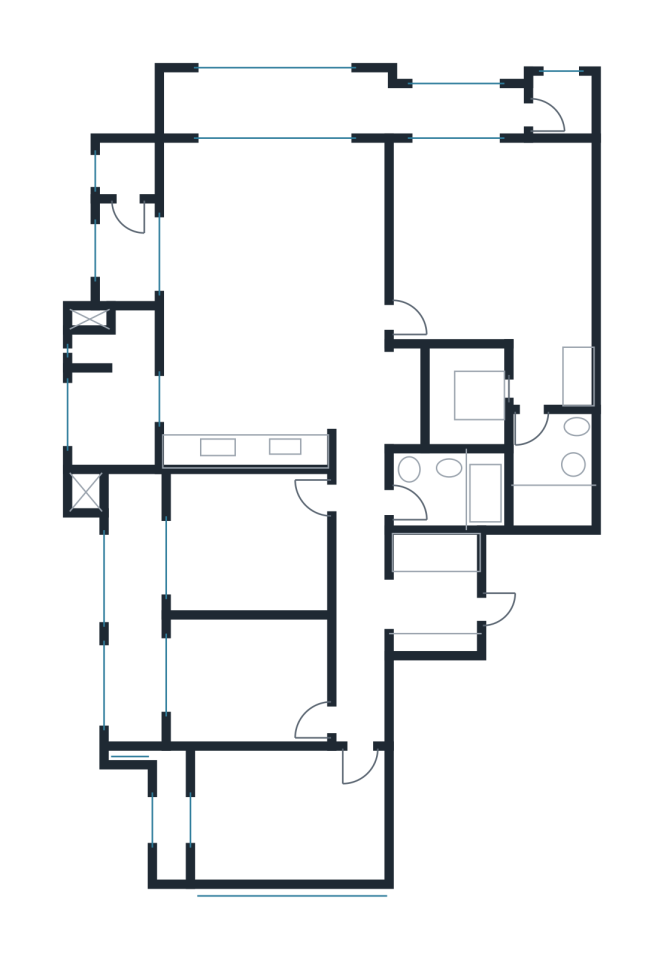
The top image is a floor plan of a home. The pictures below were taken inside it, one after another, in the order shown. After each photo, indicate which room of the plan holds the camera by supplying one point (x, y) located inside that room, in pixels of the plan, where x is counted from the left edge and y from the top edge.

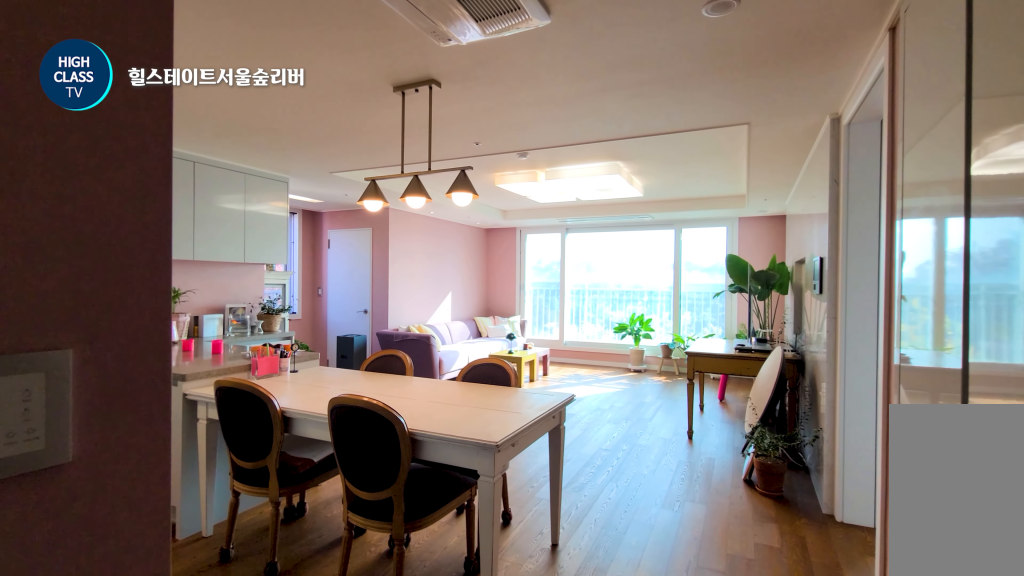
(359, 591)
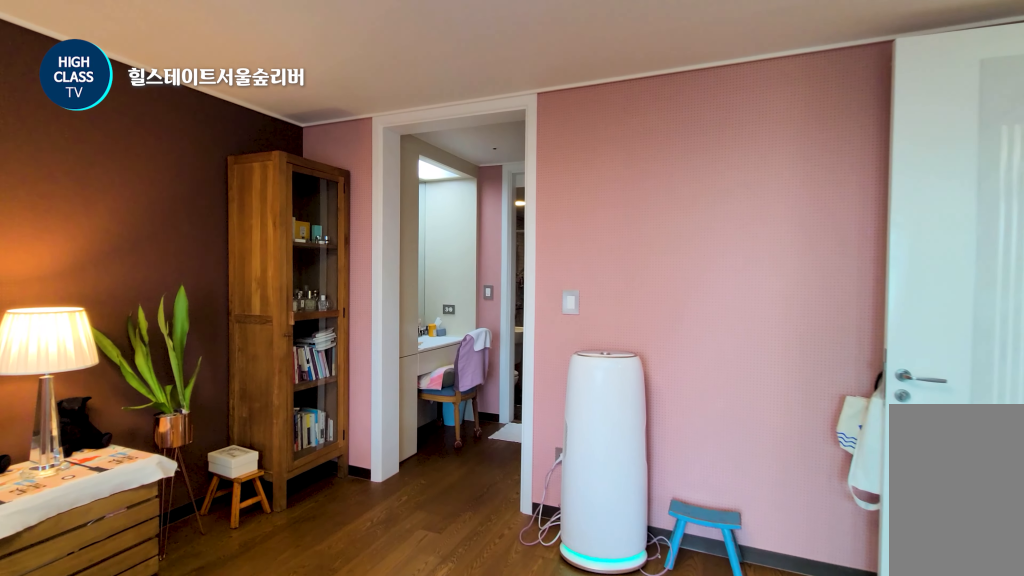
(493, 214)
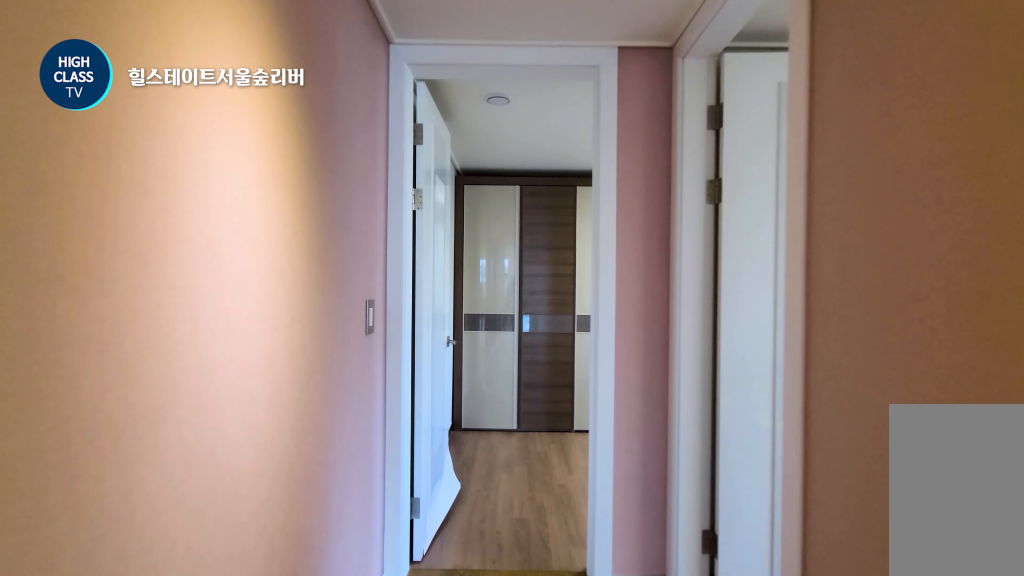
(359, 592)
